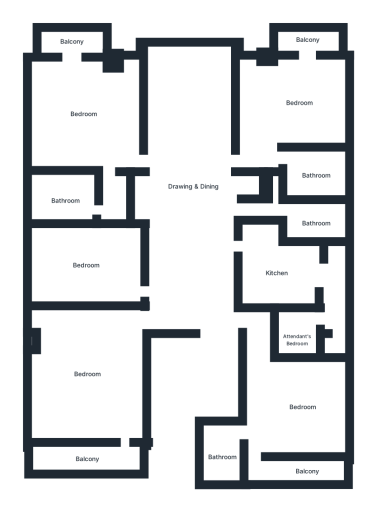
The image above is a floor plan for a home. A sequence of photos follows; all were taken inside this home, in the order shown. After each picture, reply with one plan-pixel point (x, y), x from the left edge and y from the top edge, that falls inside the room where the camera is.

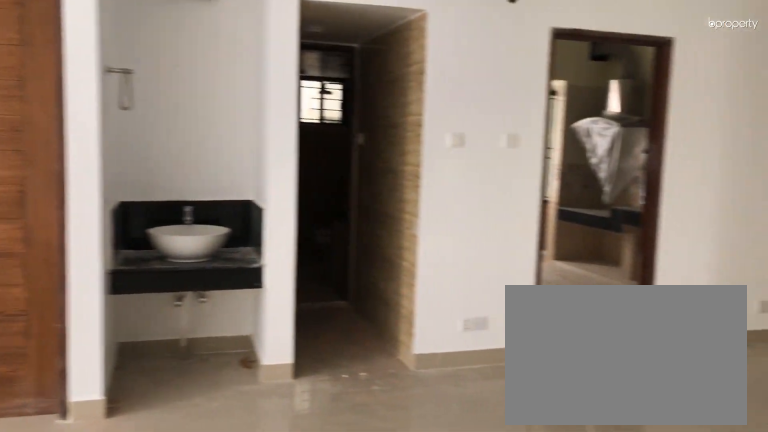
(187, 134)
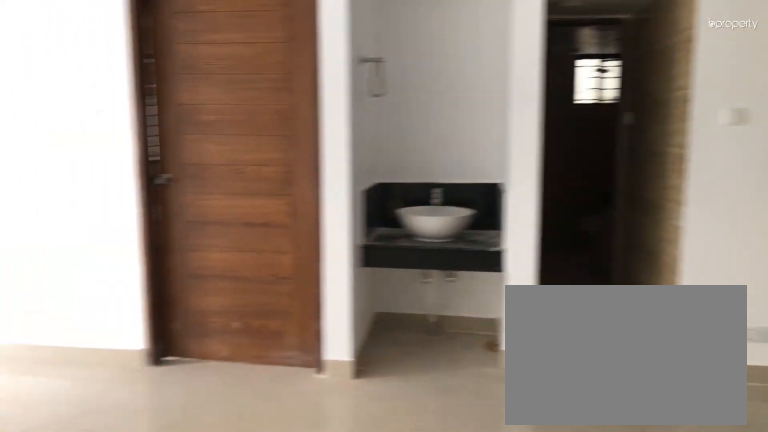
(190, 208)
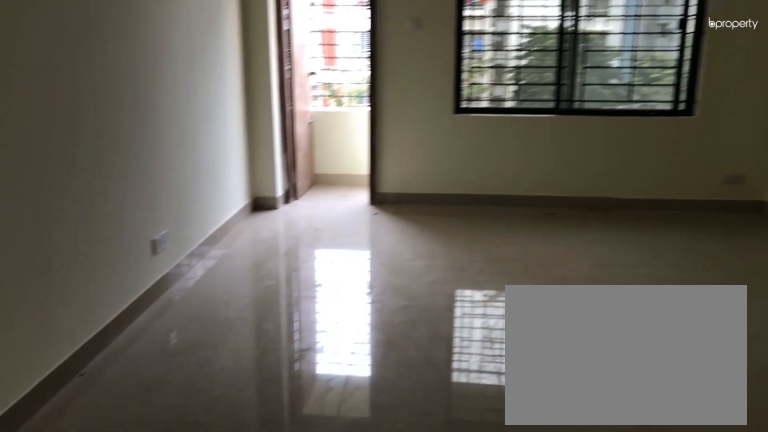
(87, 371)
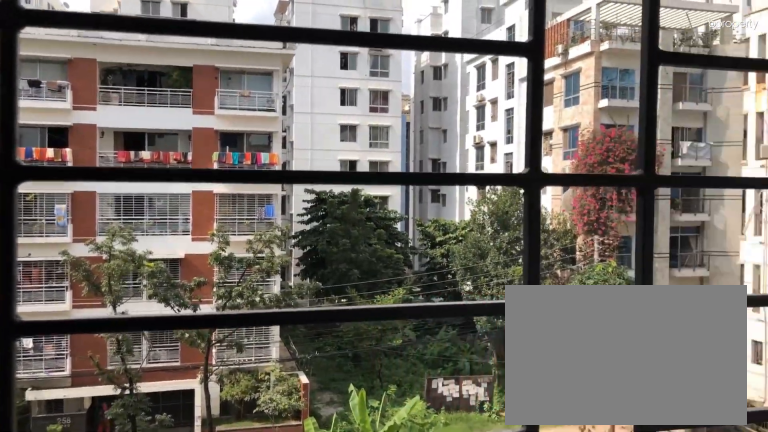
(84, 455)
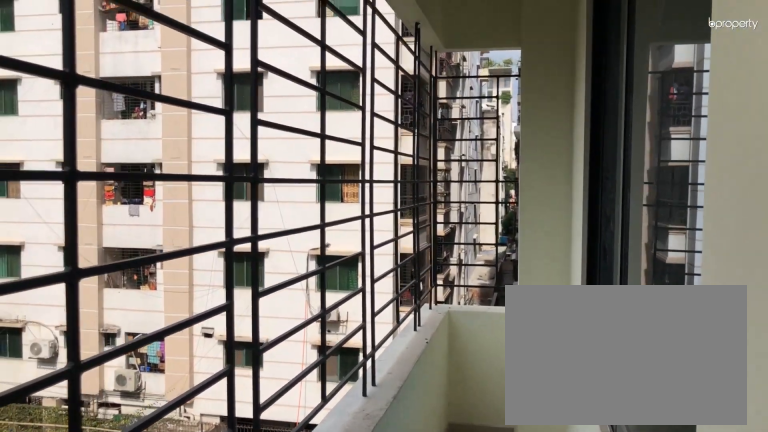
(84, 455)
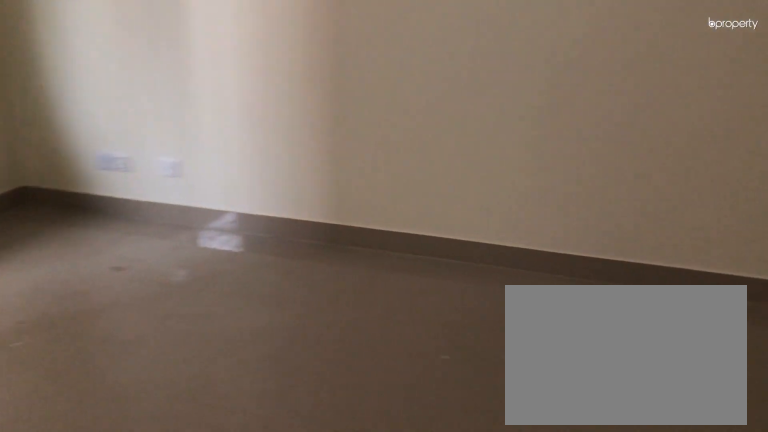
(84, 265)
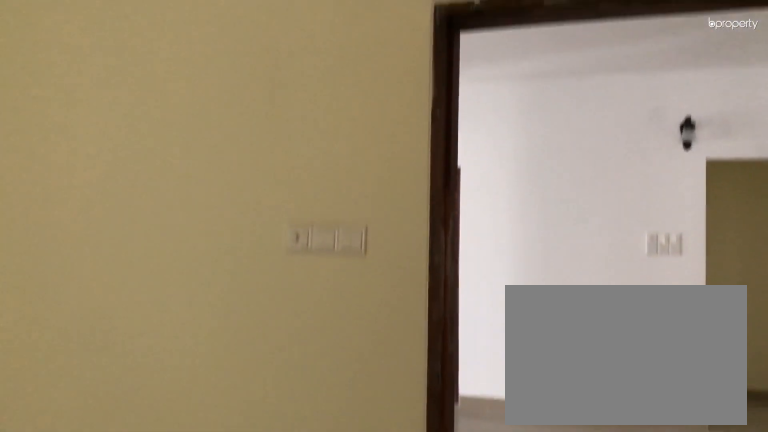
(84, 265)
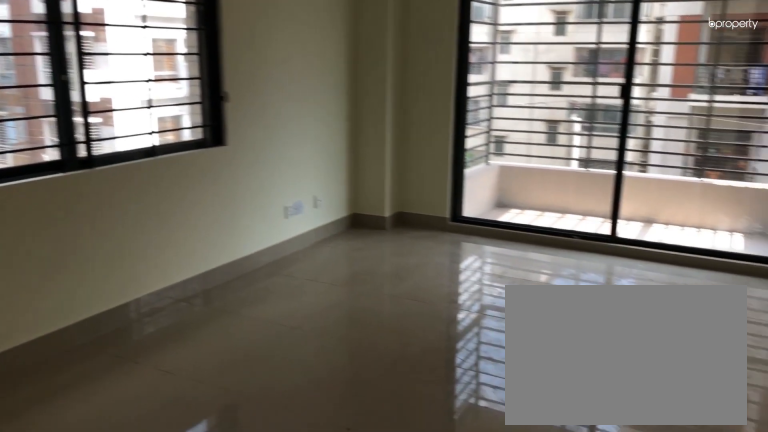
(81, 110)
